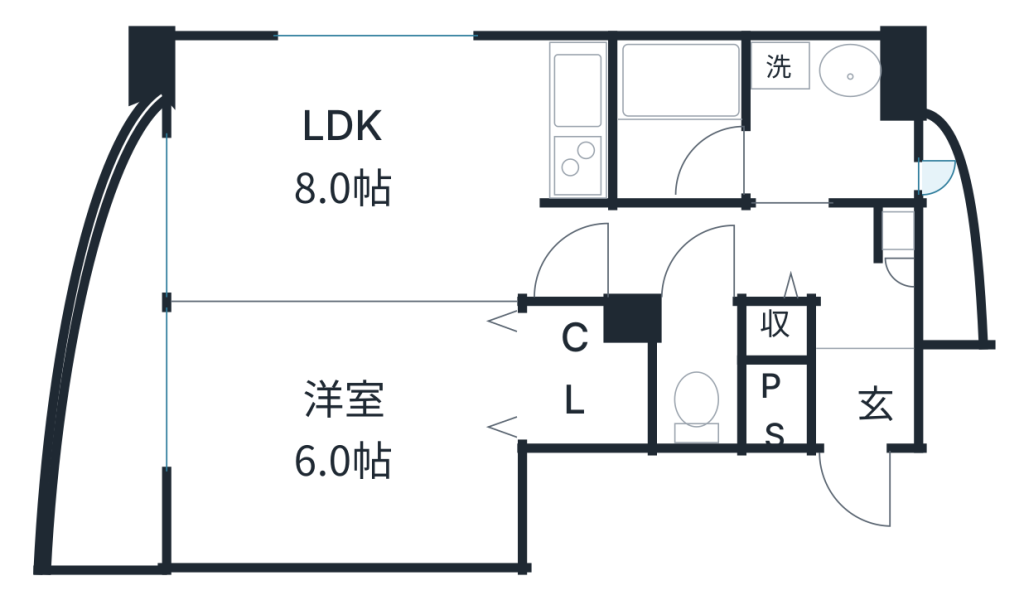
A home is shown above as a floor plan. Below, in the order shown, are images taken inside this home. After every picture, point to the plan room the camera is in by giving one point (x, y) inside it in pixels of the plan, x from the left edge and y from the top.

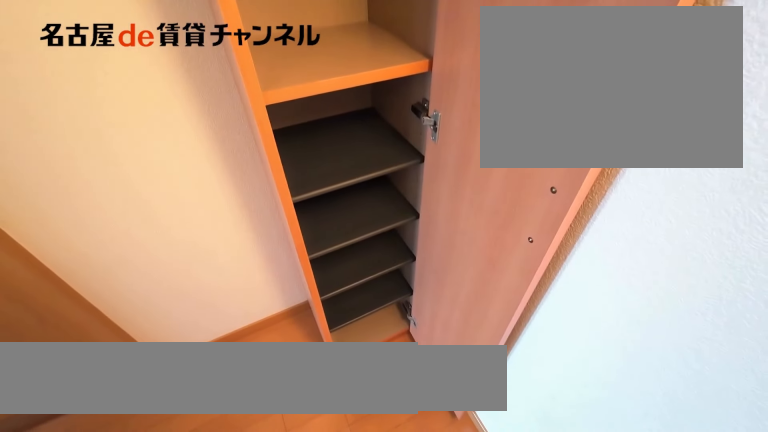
(897, 230)
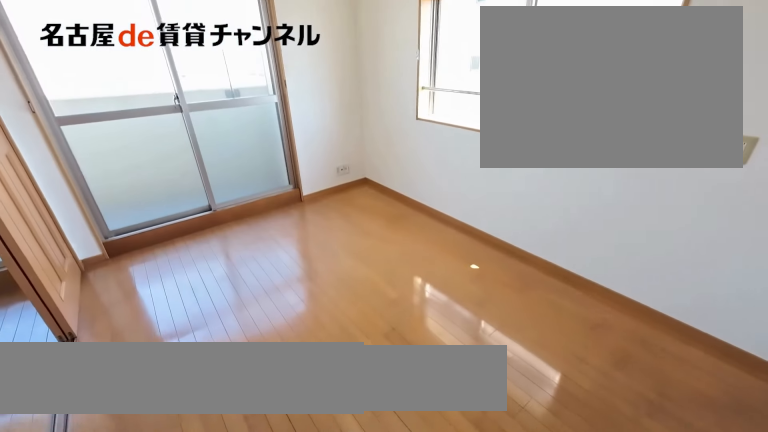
(352, 170)
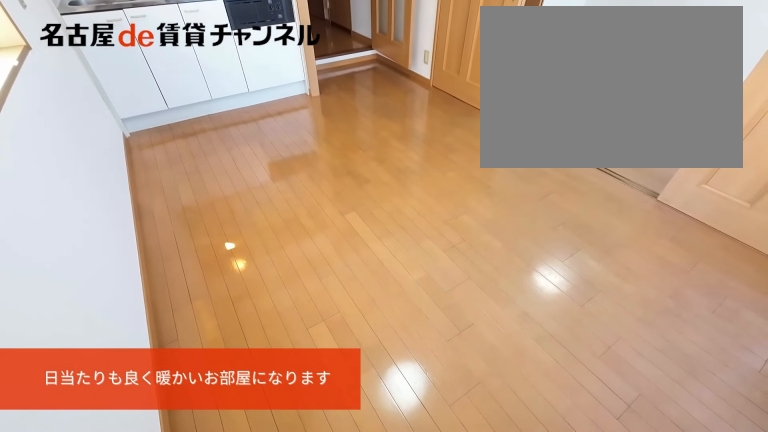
(352, 170)
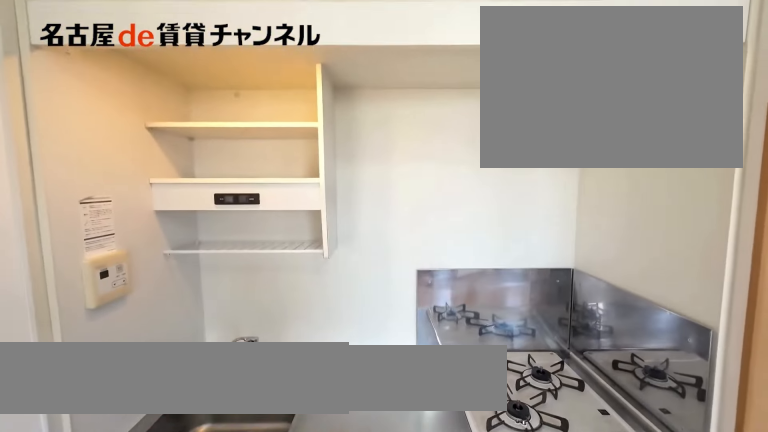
(583, 122)
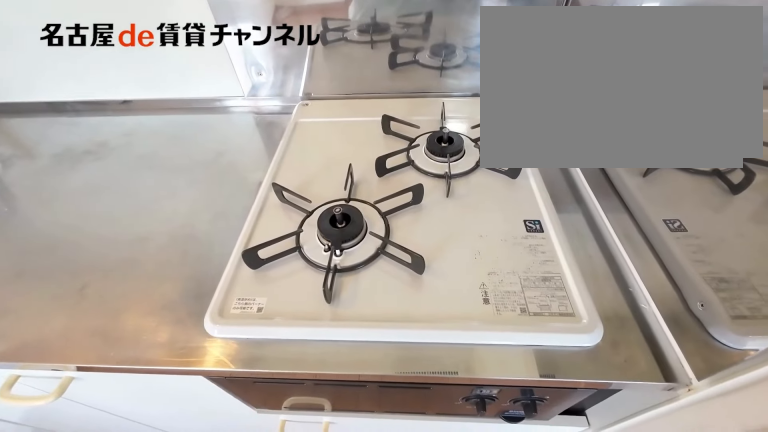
(583, 122)
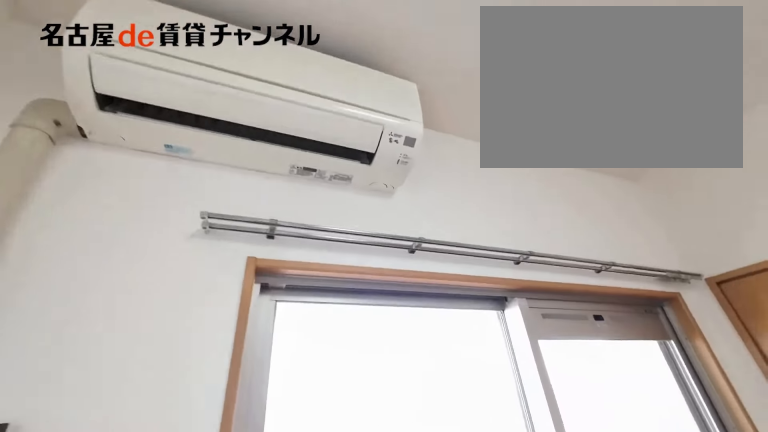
(342, 435)
